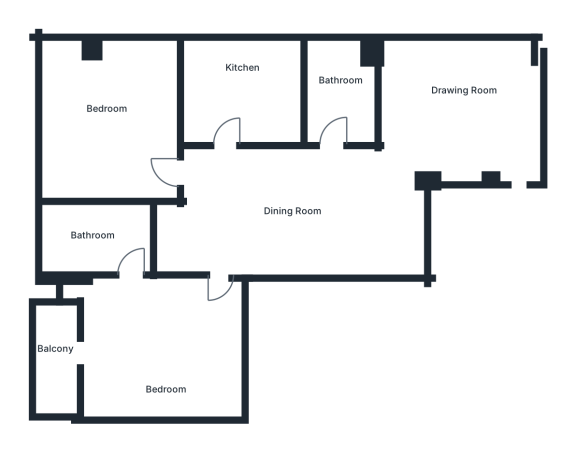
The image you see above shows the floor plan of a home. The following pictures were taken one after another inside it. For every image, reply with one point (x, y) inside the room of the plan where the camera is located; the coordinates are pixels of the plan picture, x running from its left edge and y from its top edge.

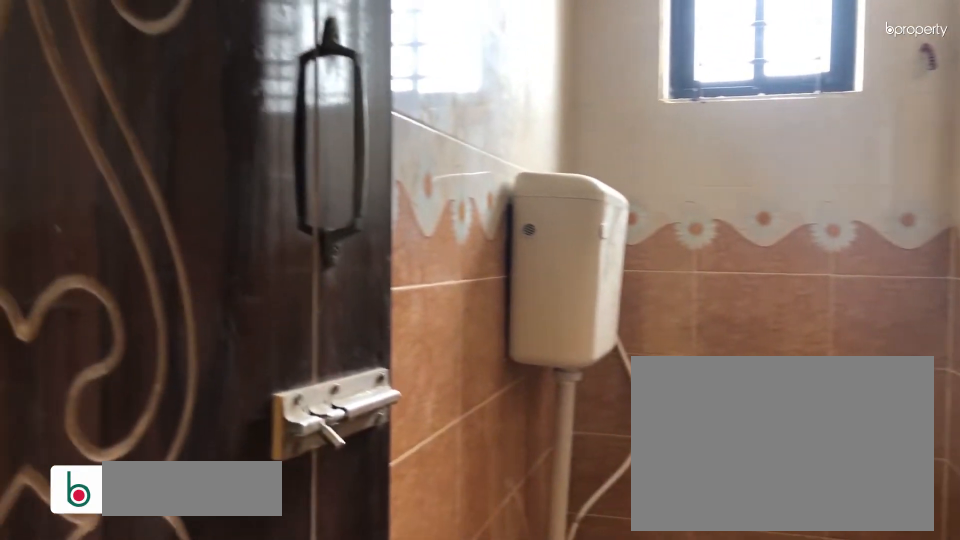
(346, 80)
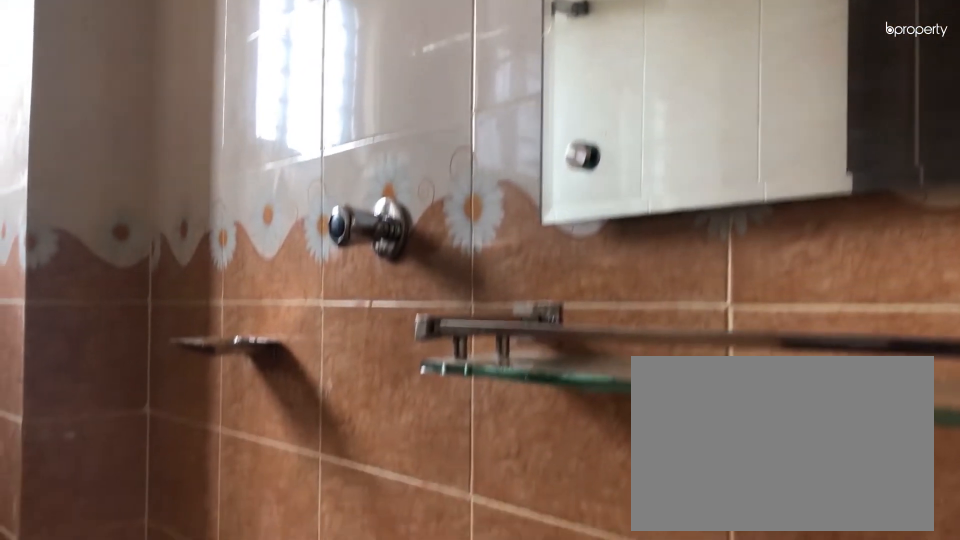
(346, 80)
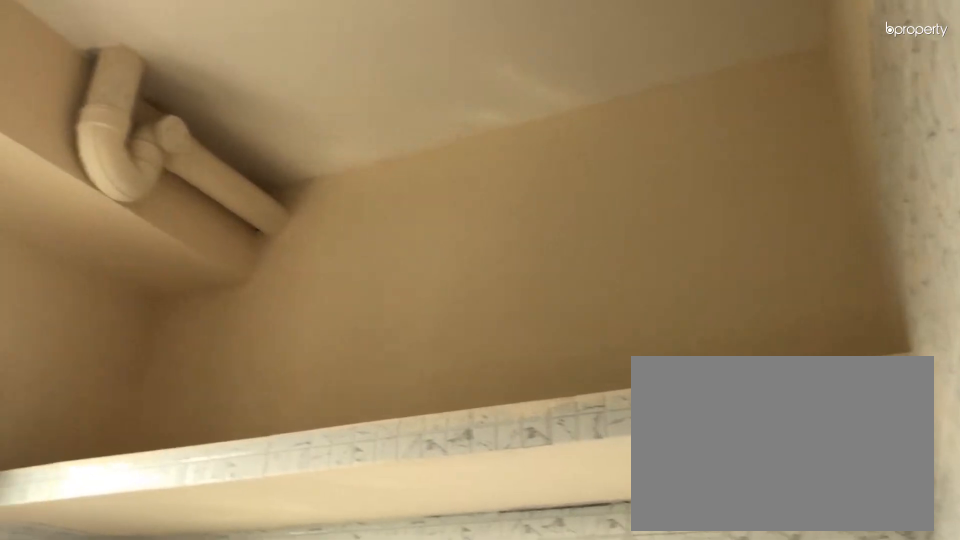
(245, 89)
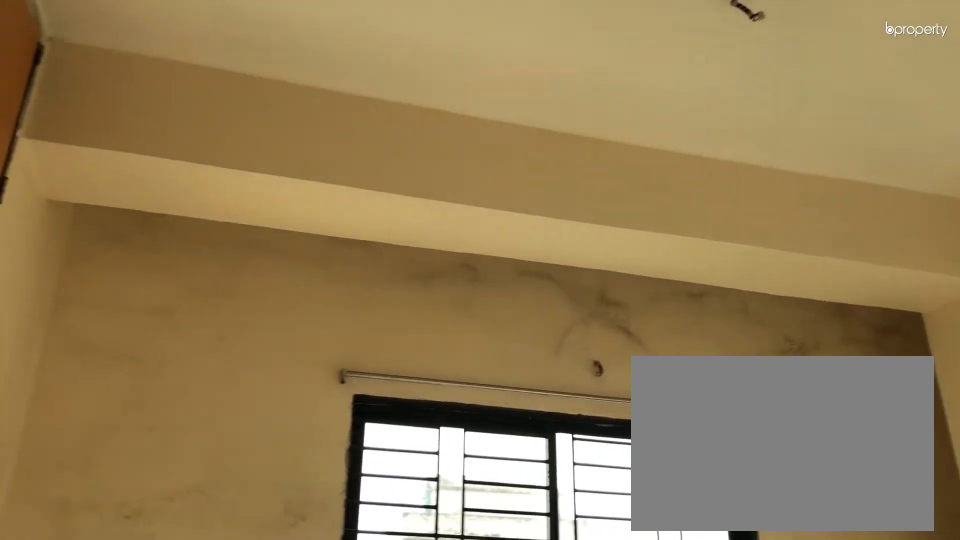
(111, 121)
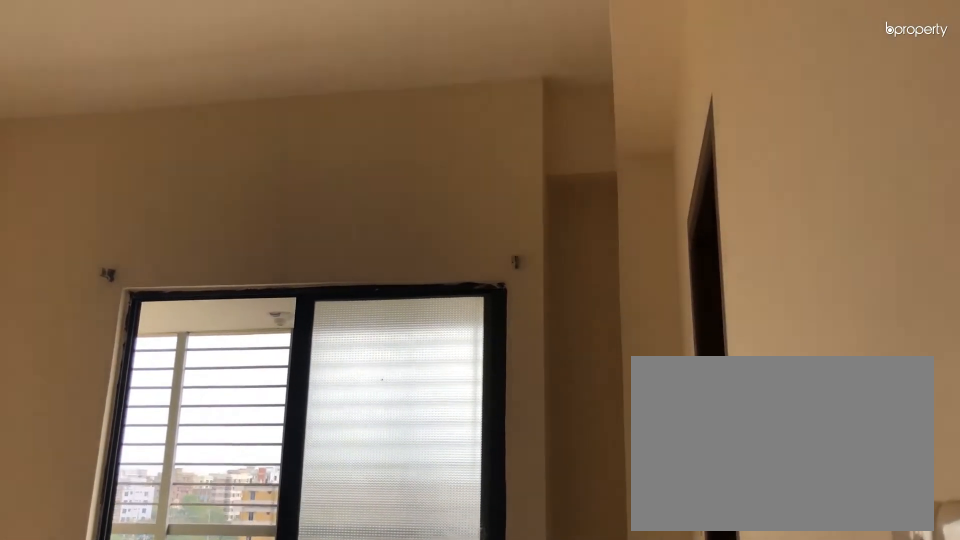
(164, 350)
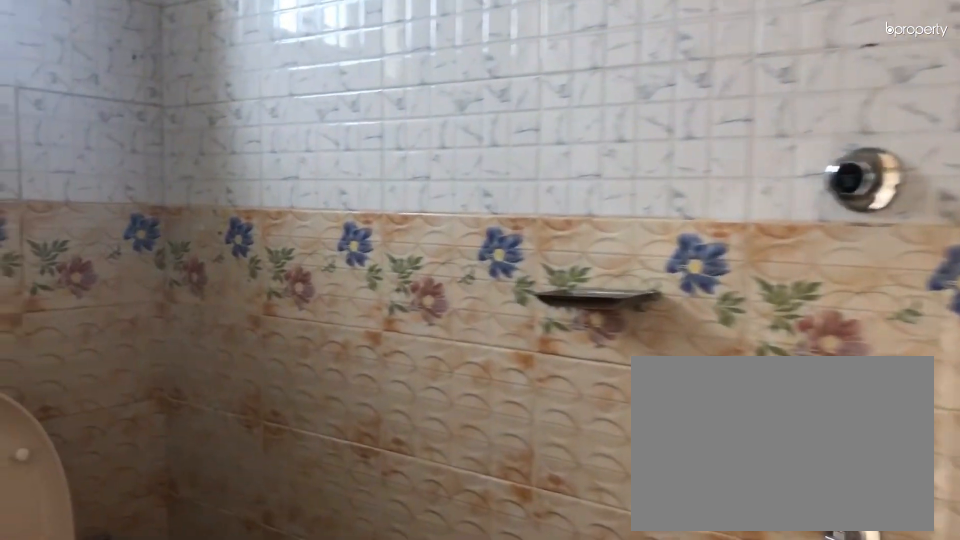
(80, 226)
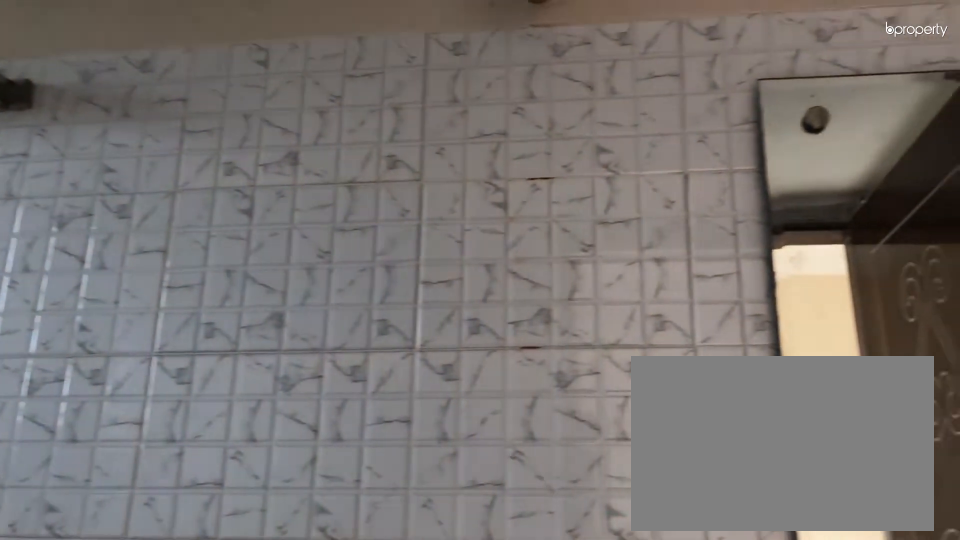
(80, 226)
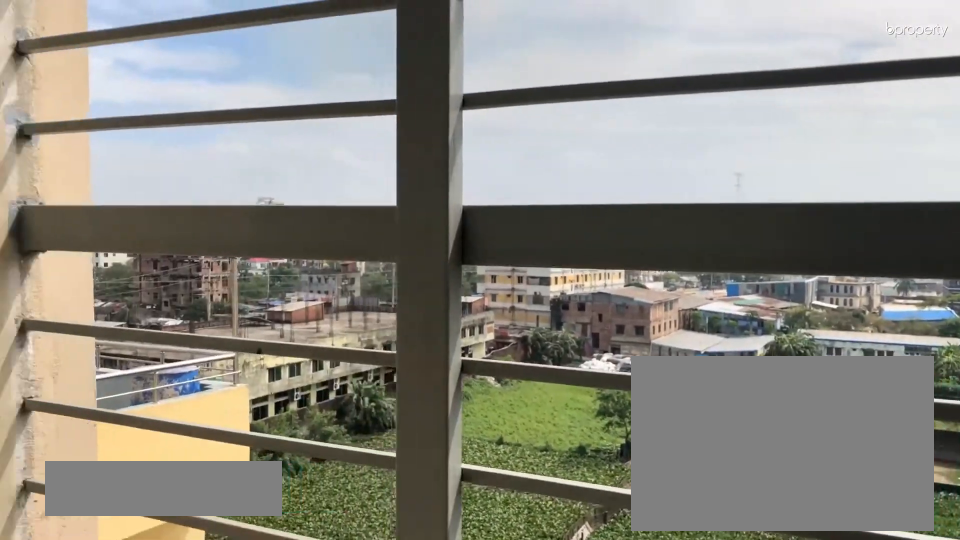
(62, 353)
